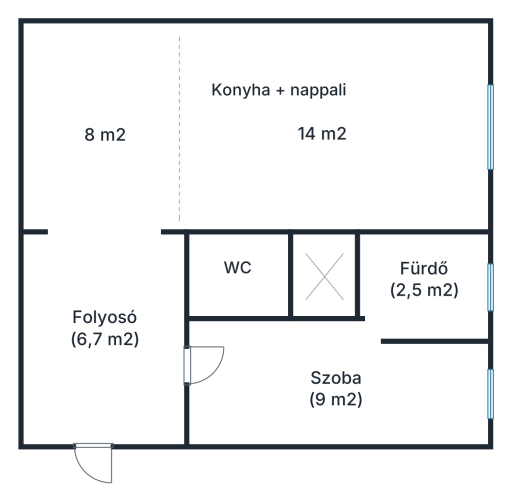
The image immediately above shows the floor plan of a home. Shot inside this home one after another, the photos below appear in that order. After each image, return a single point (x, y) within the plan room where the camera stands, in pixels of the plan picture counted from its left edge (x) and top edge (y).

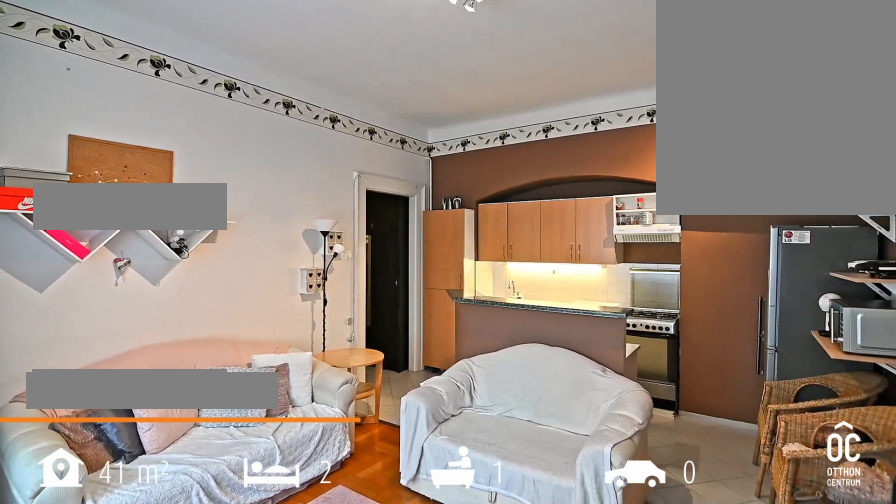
(324, 127)
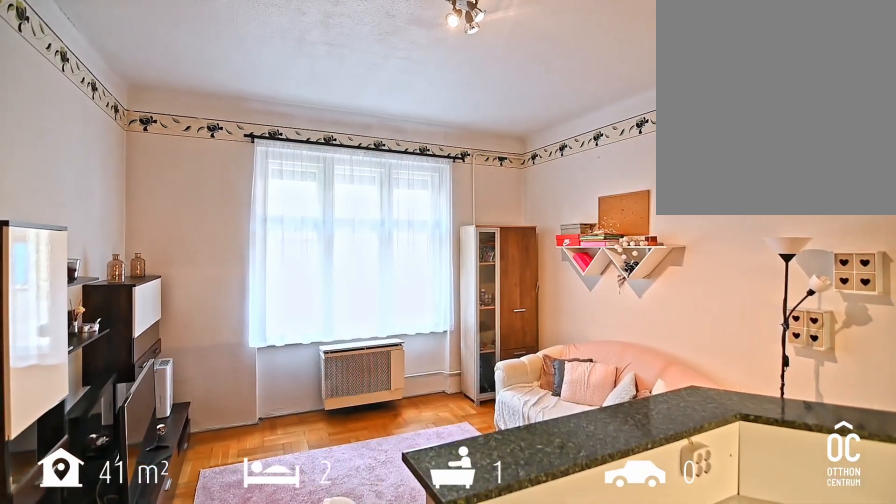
(324, 127)
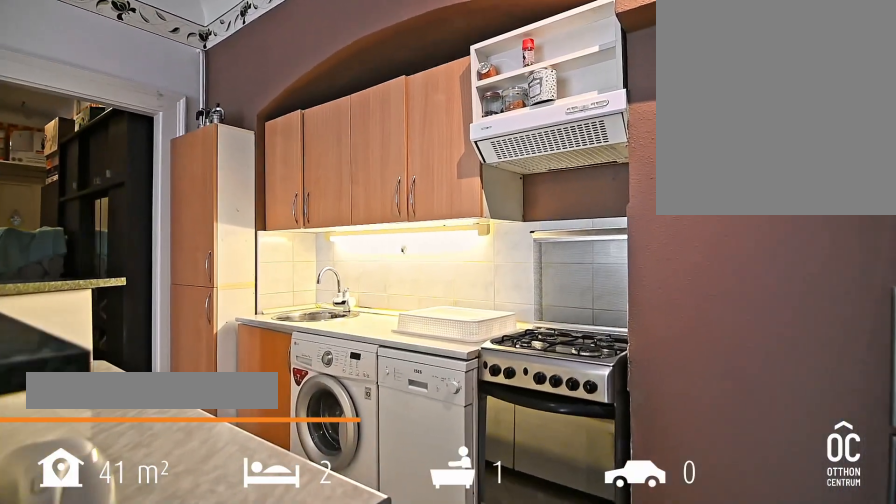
(103, 134)
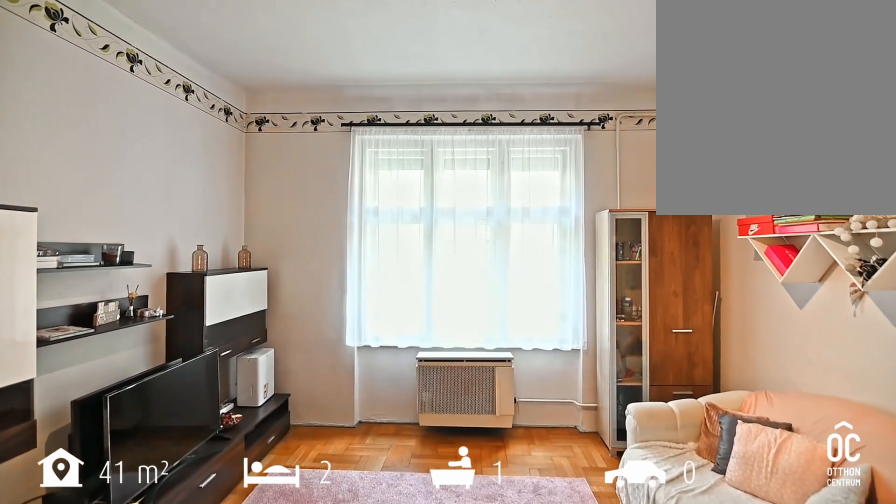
(178, 125)
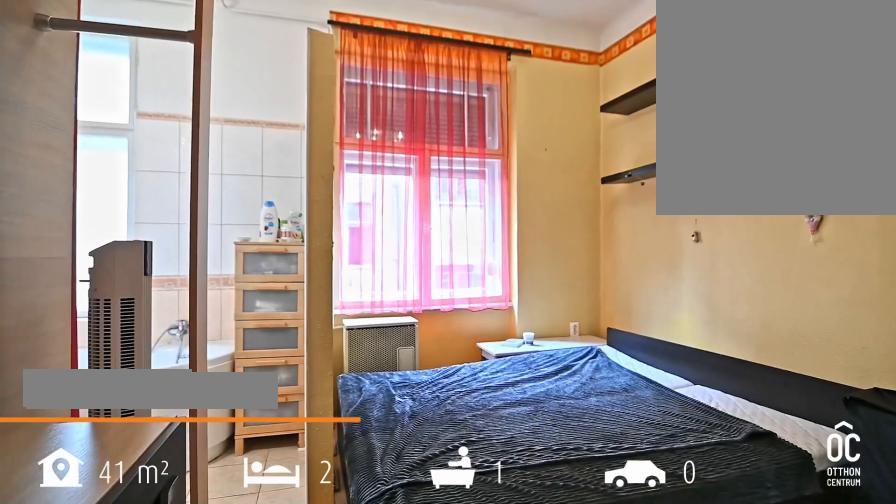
(335, 386)
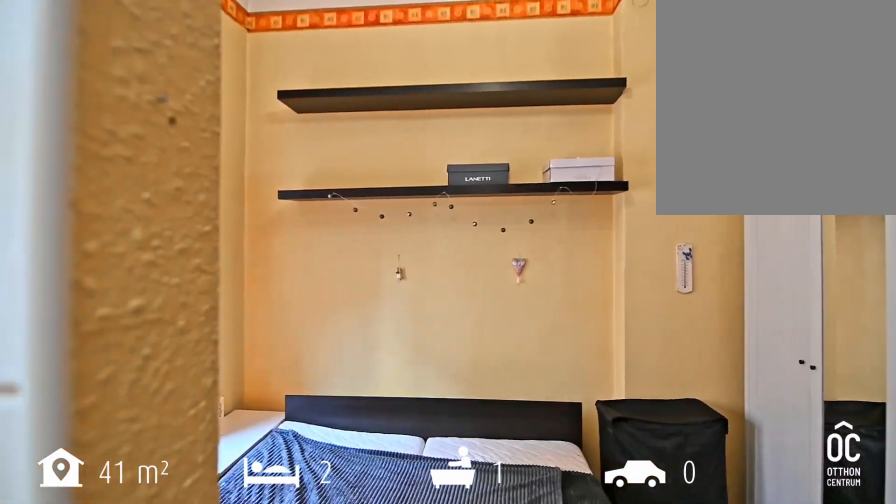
(334, 386)
